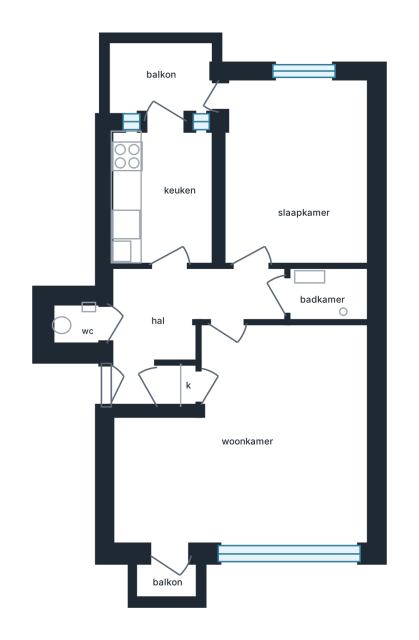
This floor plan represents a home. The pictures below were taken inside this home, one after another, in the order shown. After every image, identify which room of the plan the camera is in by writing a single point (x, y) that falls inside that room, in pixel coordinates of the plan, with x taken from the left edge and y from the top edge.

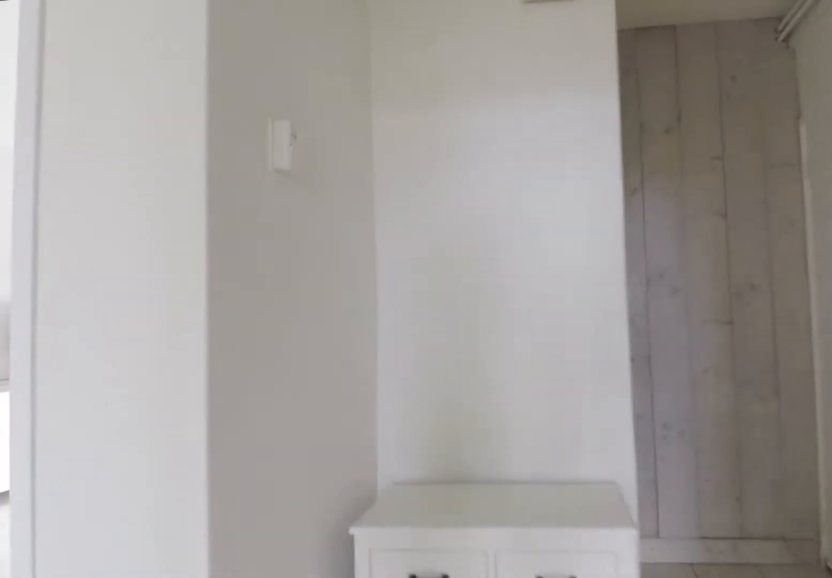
(176, 319)
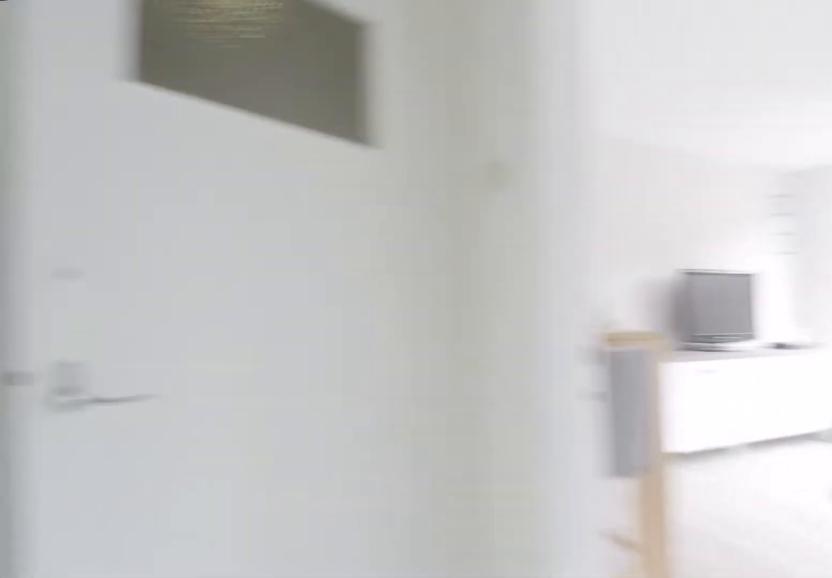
(176, 319)
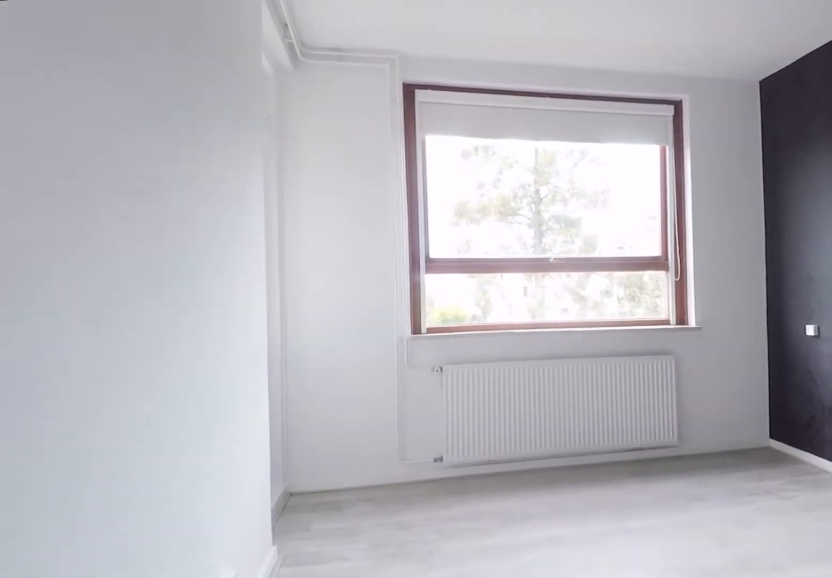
(288, 164)
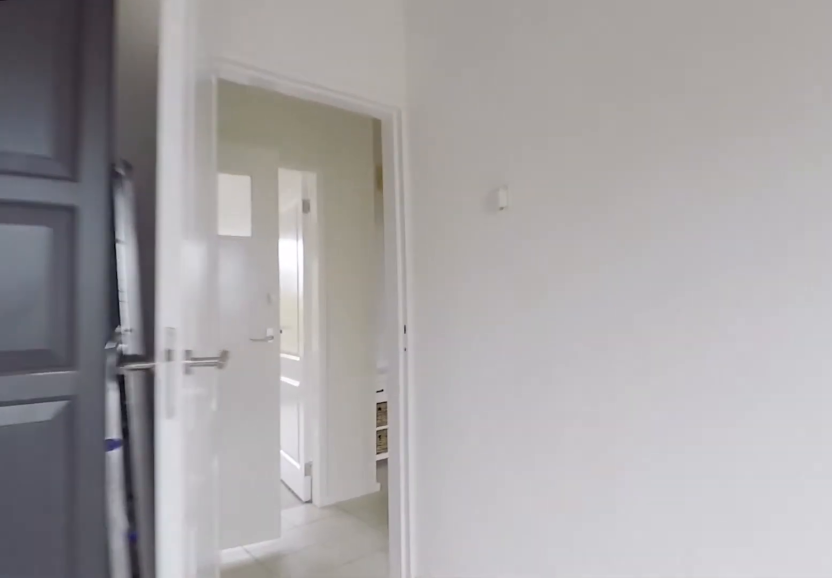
(288, 164)
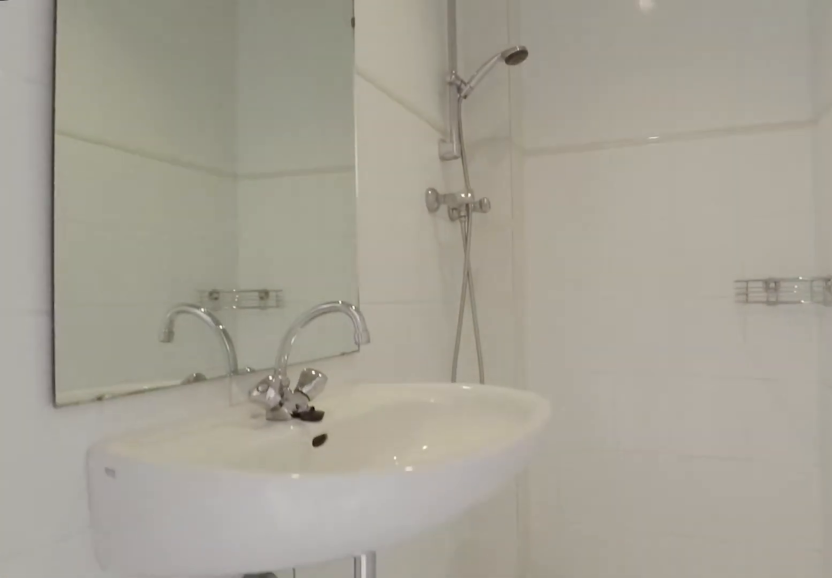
(330, 294)
